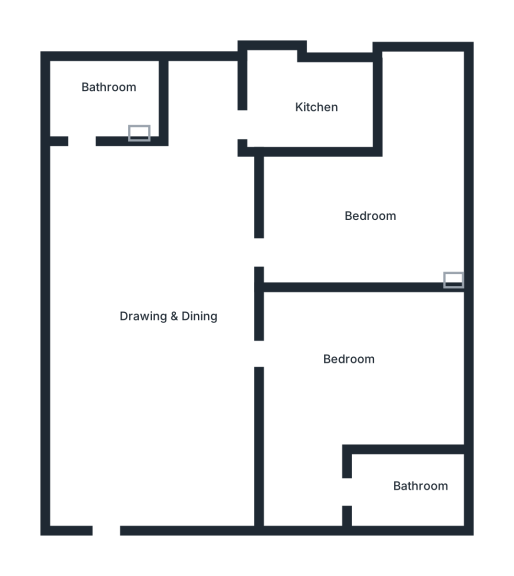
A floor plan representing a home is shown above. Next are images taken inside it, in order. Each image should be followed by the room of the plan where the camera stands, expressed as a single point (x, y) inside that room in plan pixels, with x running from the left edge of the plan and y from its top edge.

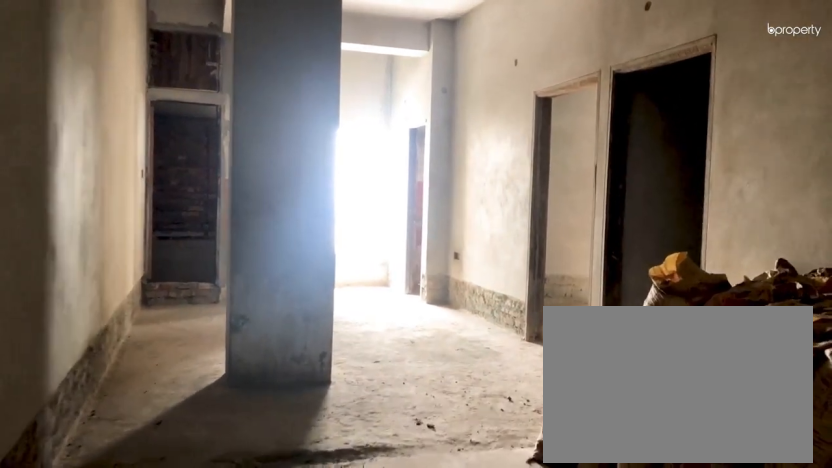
(102, 446)
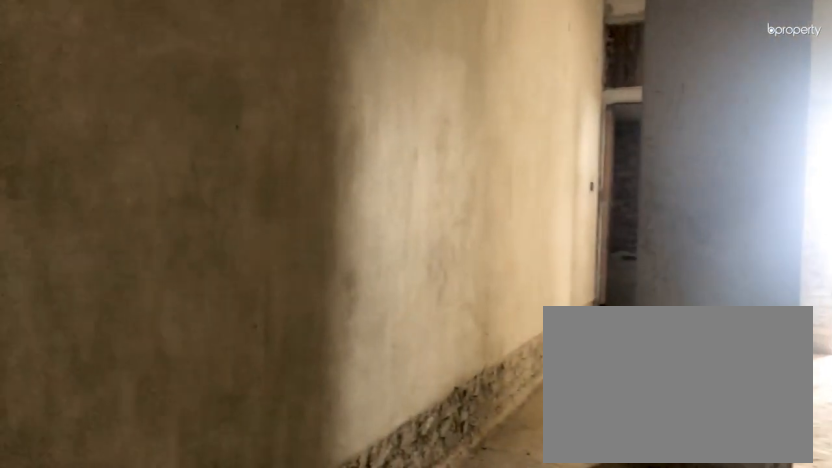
(121, 312)
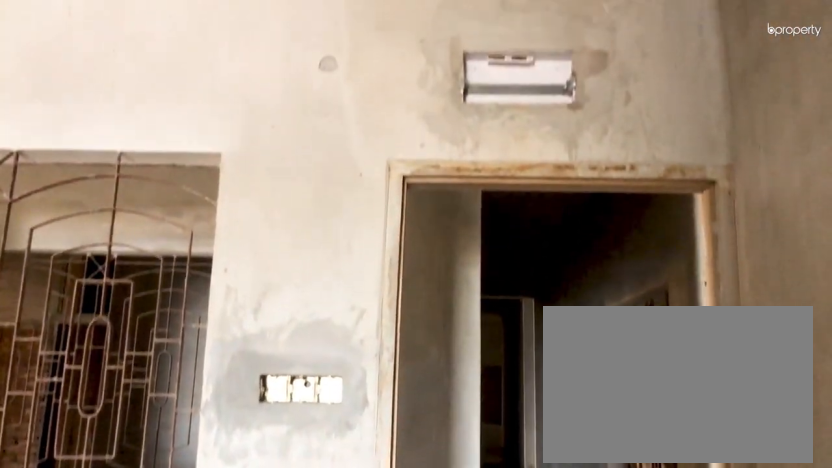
(122, 312)
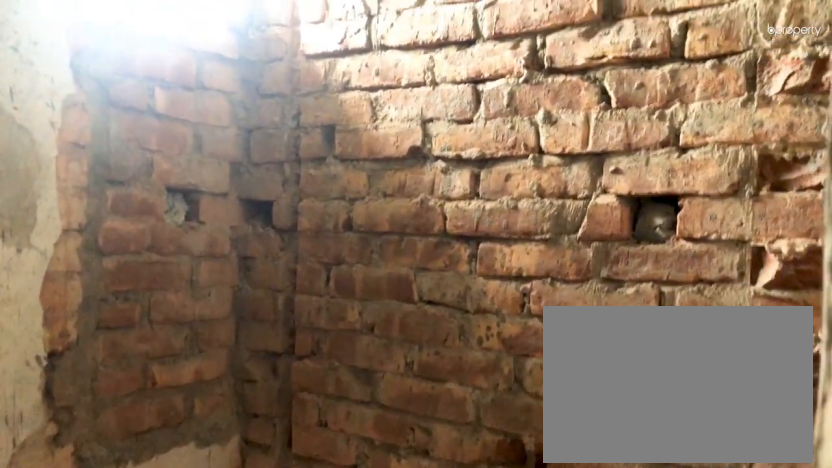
(98, 99)
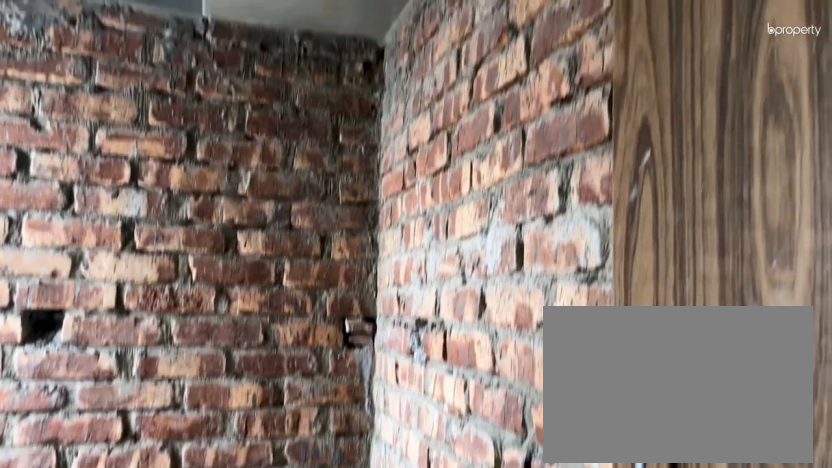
(310, 107)
